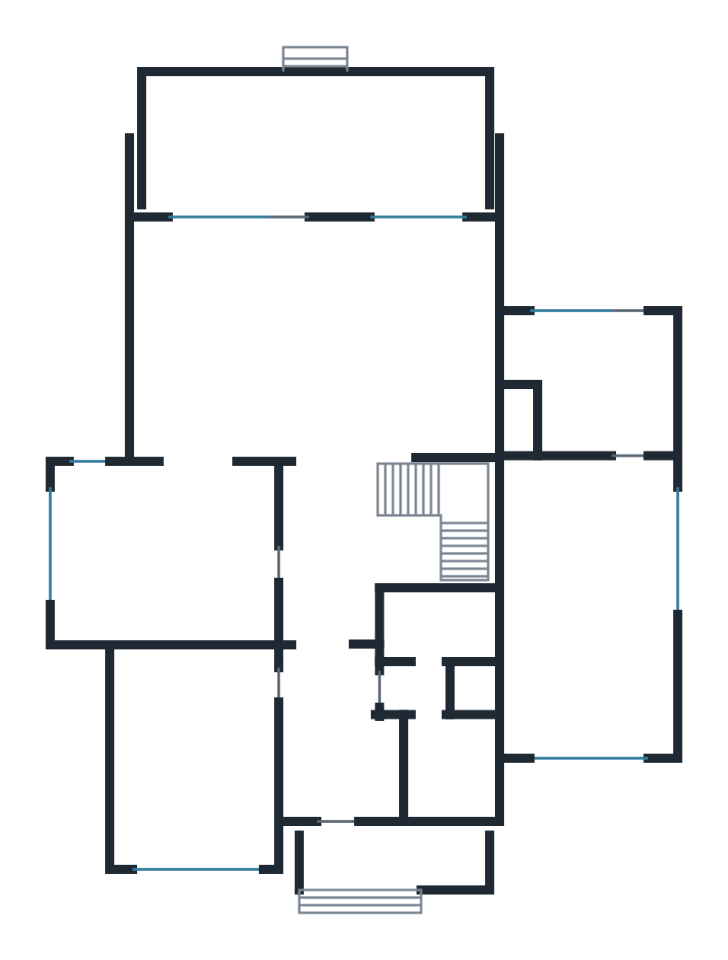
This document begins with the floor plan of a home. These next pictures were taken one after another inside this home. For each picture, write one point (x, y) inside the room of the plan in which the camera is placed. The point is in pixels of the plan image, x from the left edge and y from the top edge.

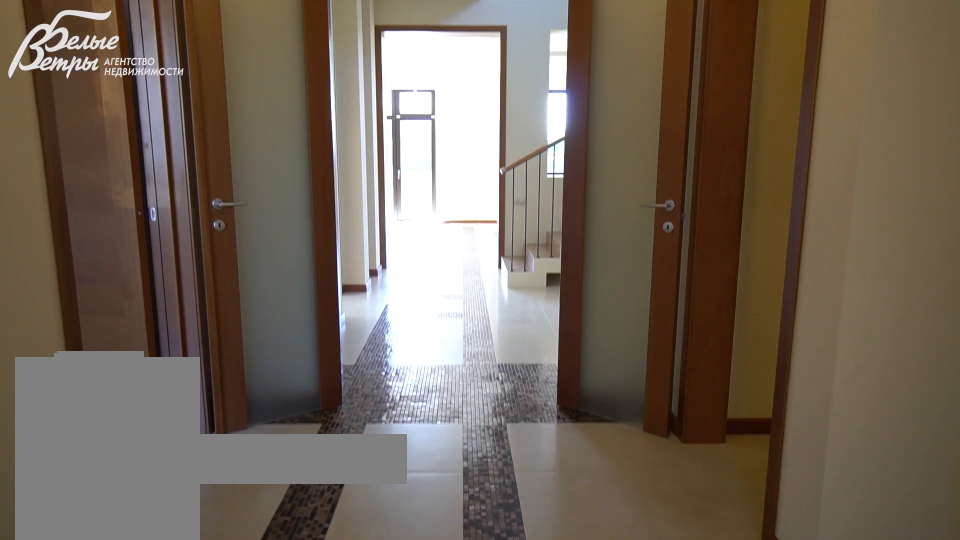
(335, 729)
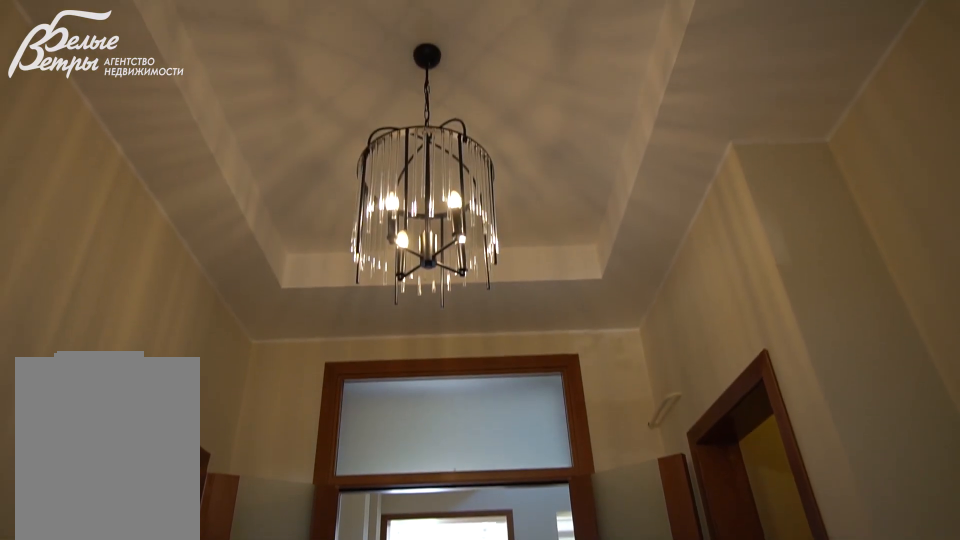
(335, 729)
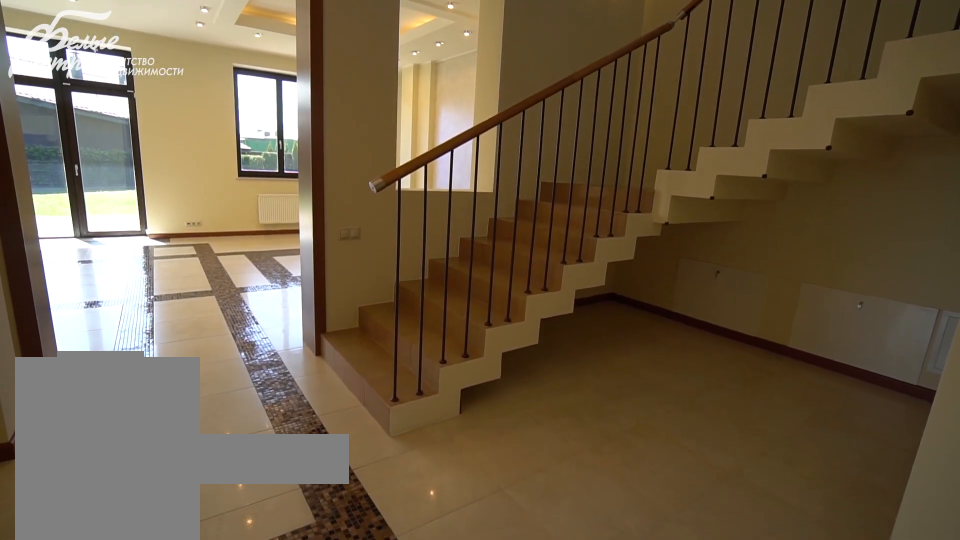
(327, 550)
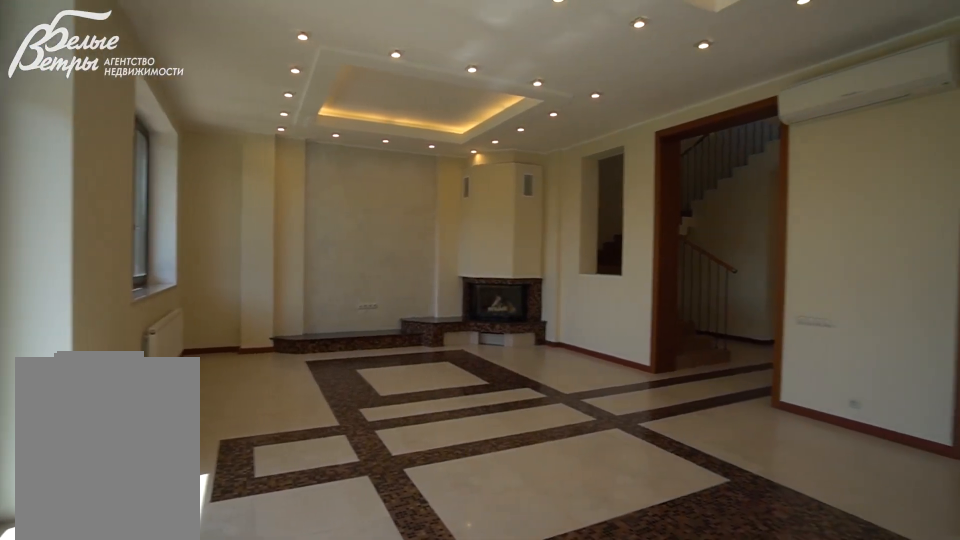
(316, 335)
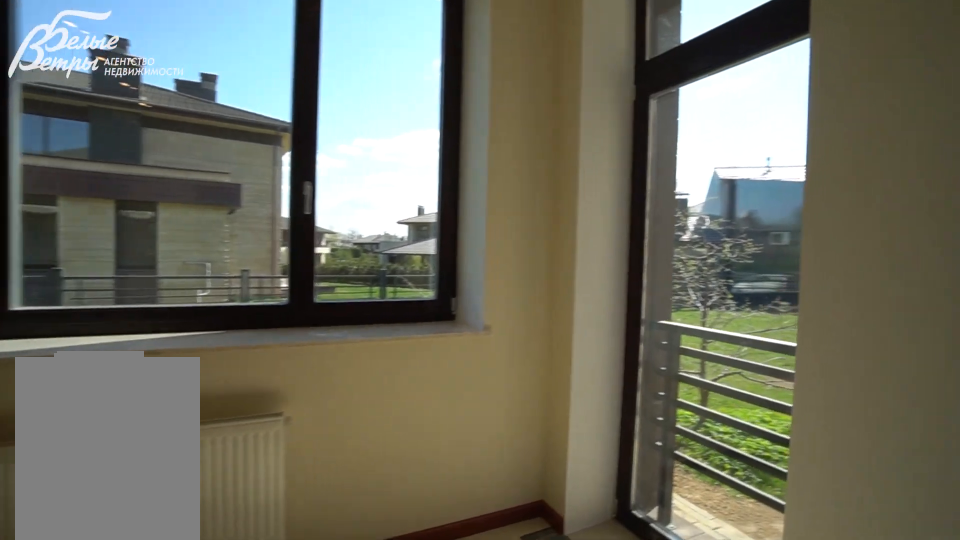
(168, 552)
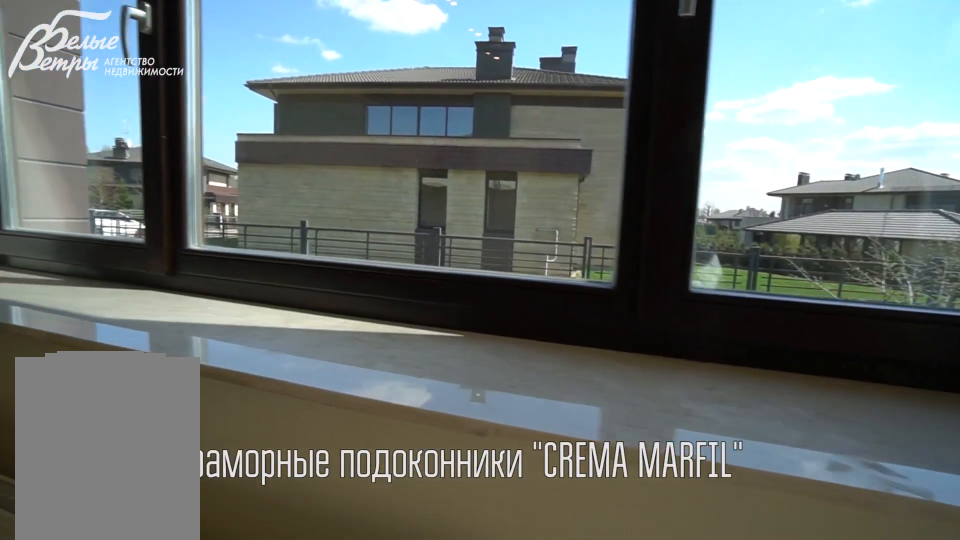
(169, 552)
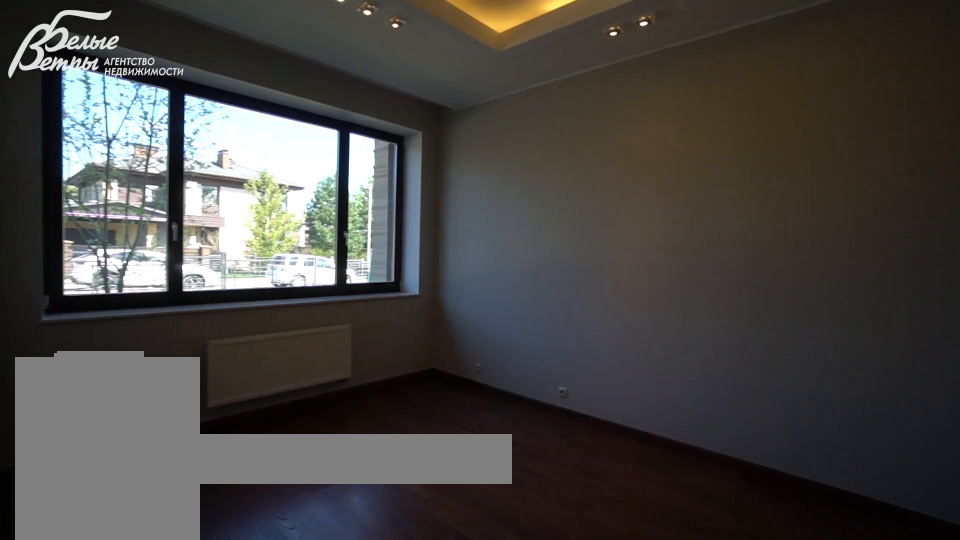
(192, 755)
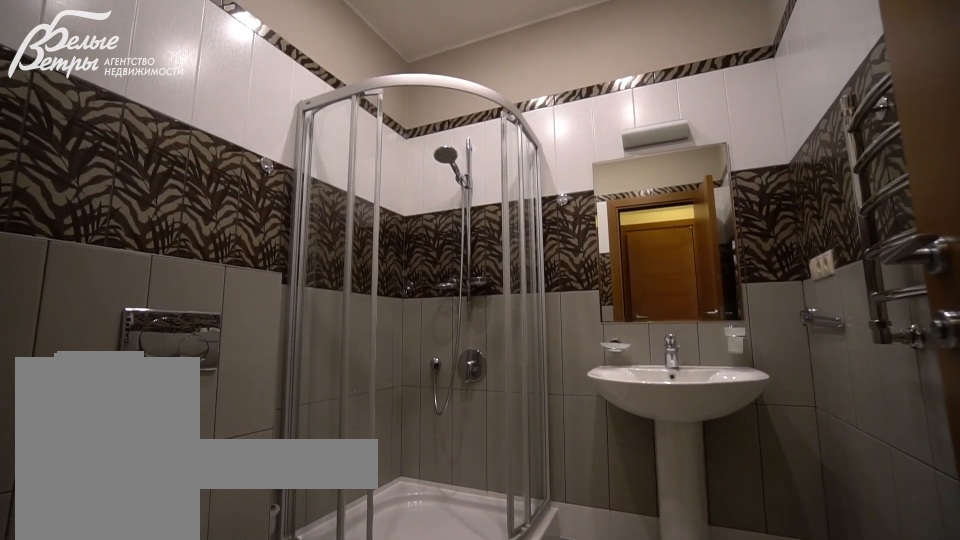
(448, 769)
